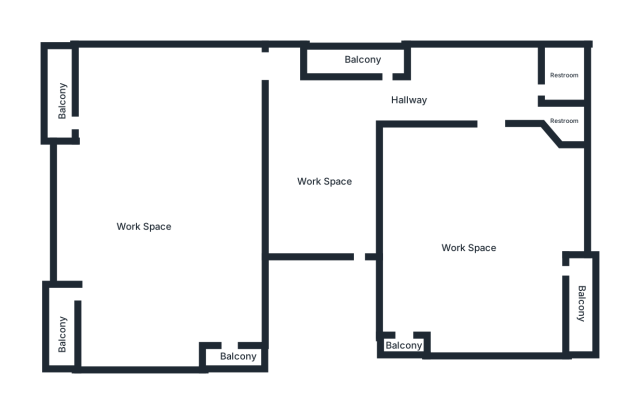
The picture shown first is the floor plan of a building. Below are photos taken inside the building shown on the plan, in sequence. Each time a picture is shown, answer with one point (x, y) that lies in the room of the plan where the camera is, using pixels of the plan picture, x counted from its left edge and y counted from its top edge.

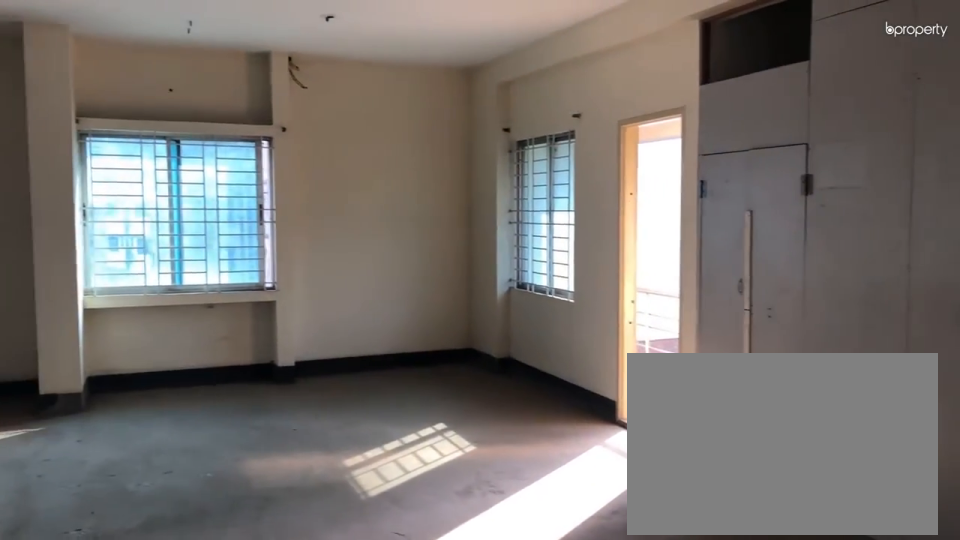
(144, 228)
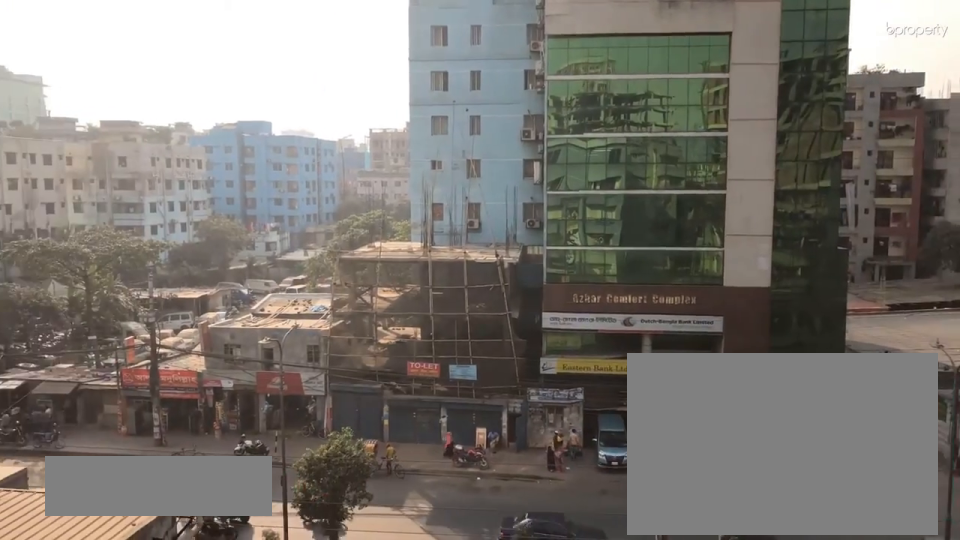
(65, 322)
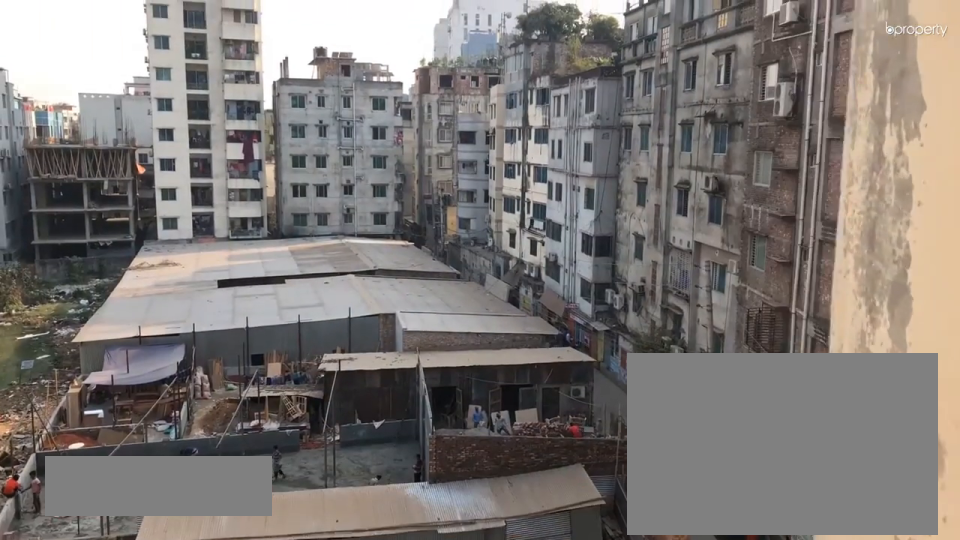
(238, 355)
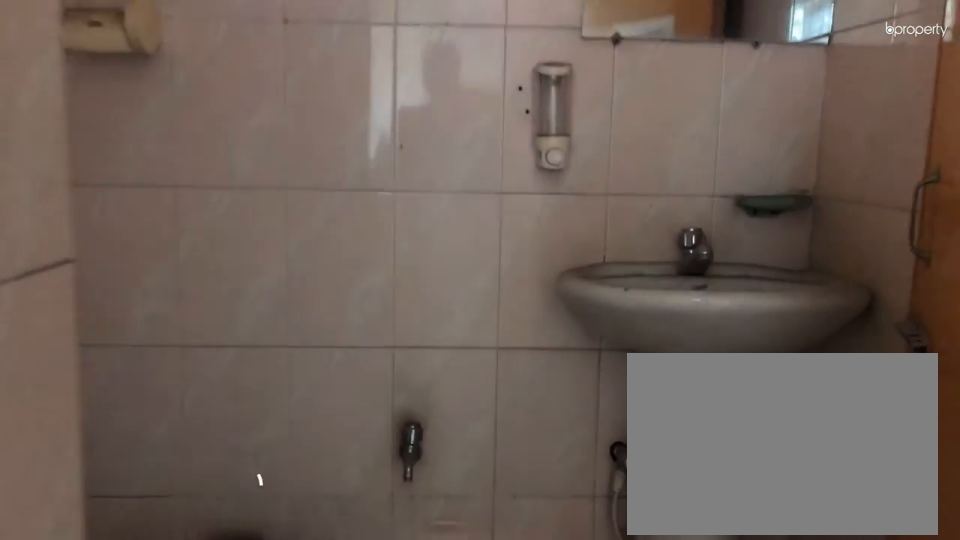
(566, 83)
